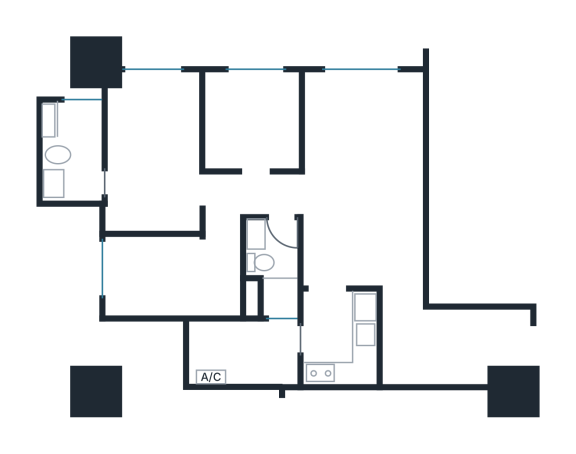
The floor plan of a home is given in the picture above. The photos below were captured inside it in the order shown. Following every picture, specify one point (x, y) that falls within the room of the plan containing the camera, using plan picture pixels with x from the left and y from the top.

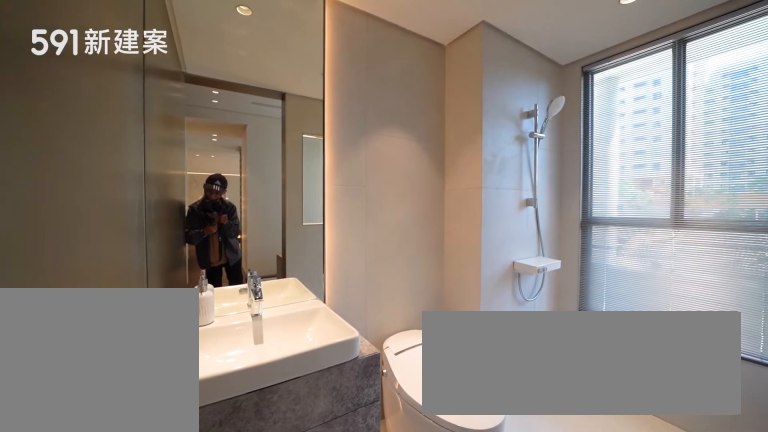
(71, 151)
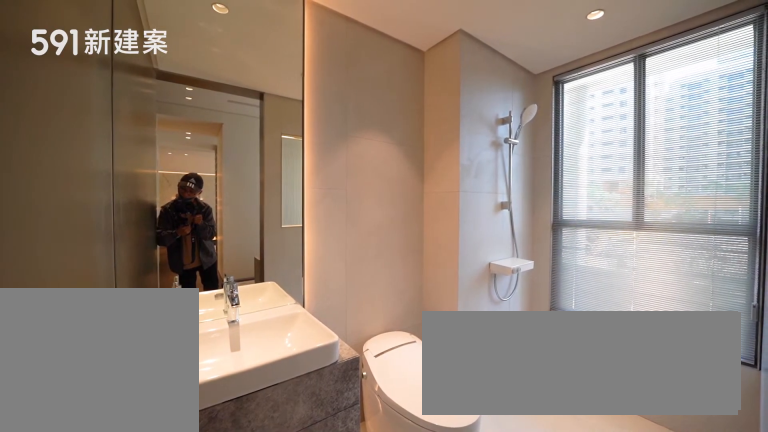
(71, 151)
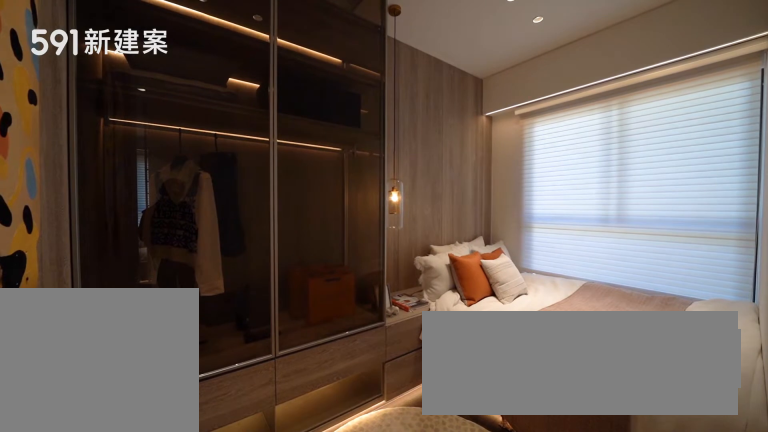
(174, 274)
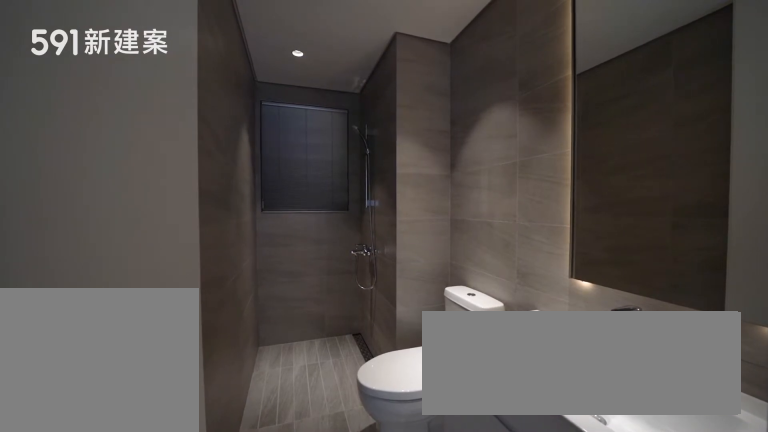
(273, 266)
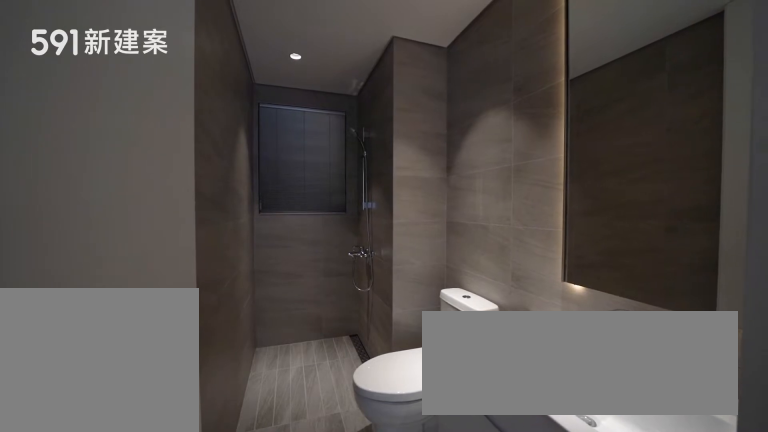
(273, 266)
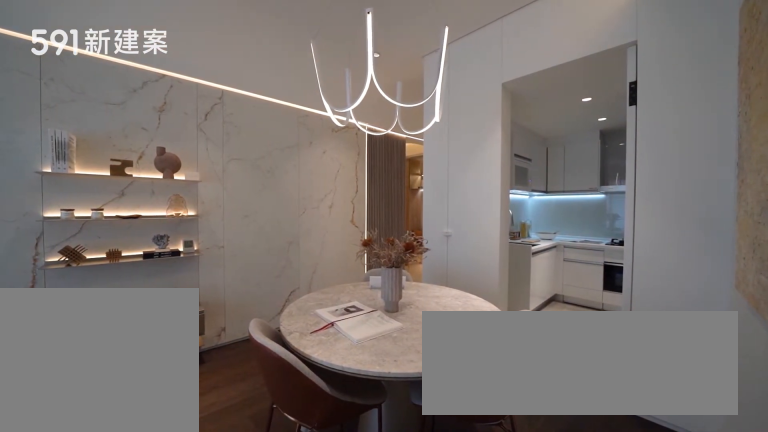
(365, 251)
